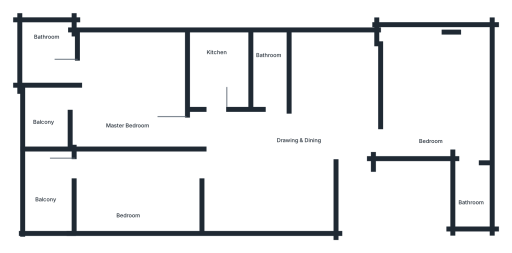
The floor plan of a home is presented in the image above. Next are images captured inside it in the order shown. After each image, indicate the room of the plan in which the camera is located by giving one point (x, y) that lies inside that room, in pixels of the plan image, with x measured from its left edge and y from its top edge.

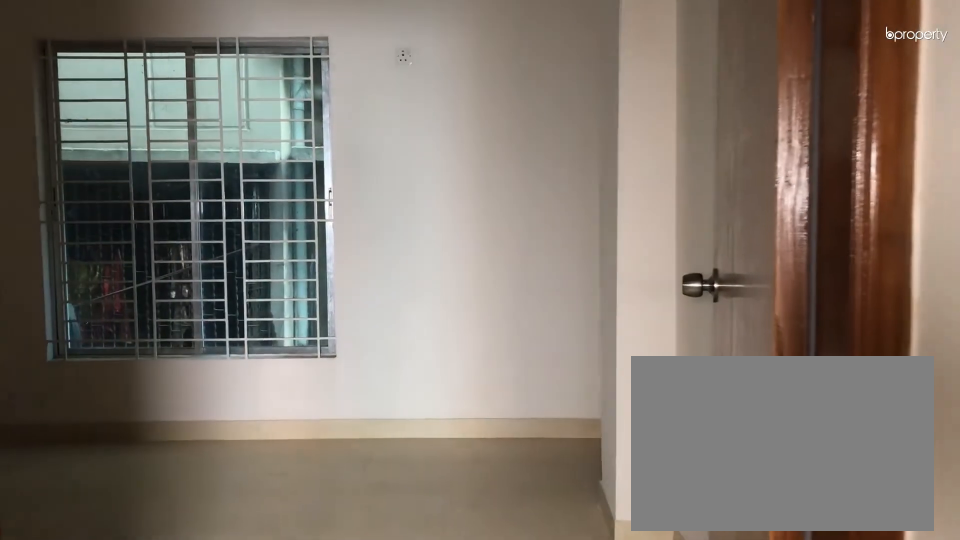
(391, 140)
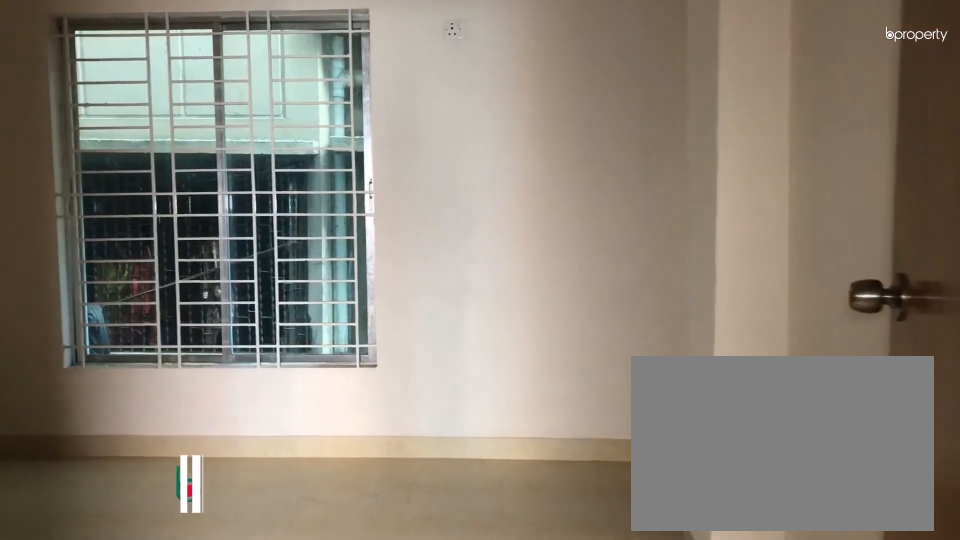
(427, 94)
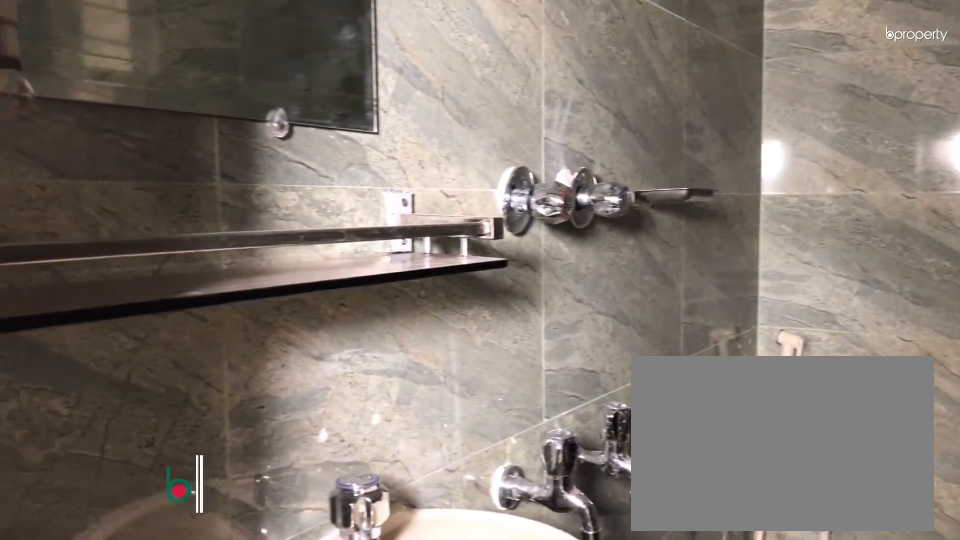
(475, 193)
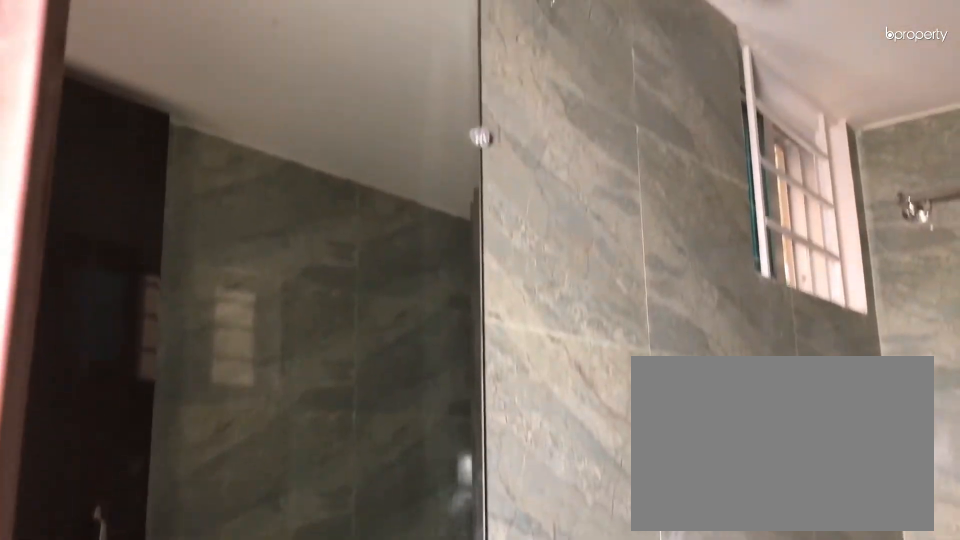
(475, 193)
